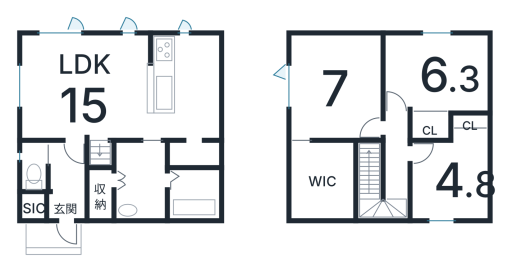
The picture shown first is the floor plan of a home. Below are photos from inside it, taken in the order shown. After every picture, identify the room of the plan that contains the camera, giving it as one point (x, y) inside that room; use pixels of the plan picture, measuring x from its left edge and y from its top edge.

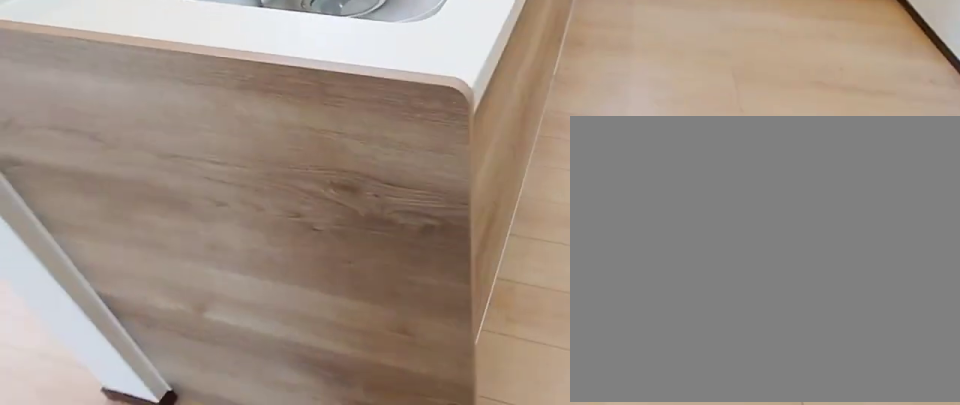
(193, 45)
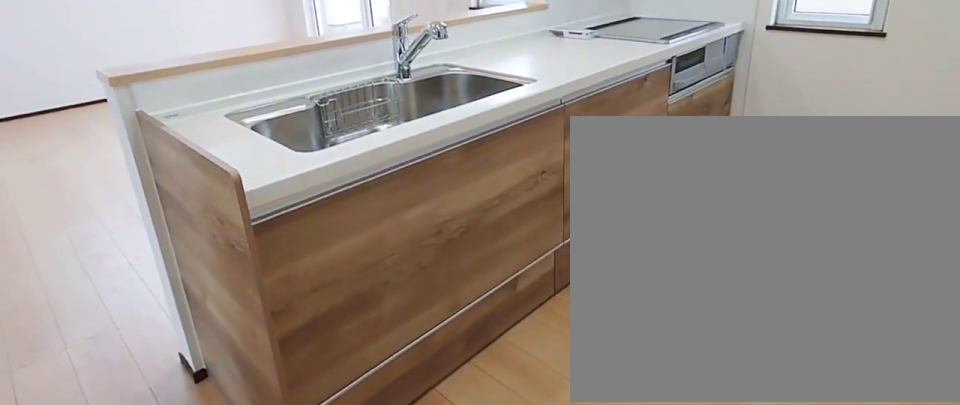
(193, 45)
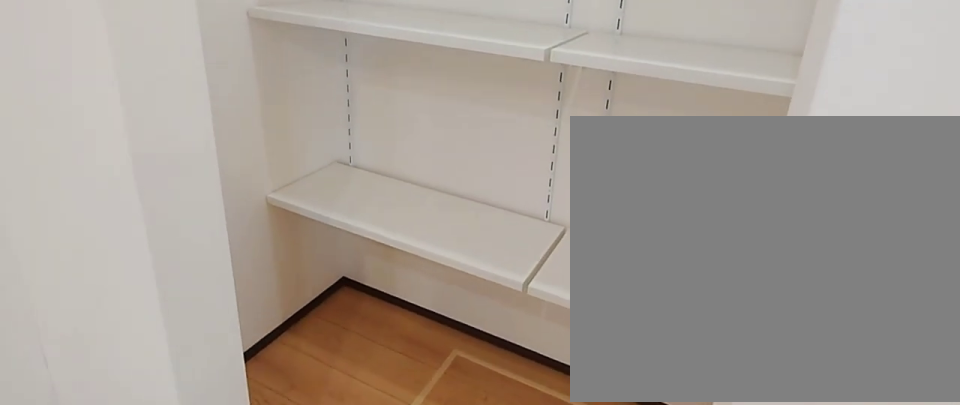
(194, 115)
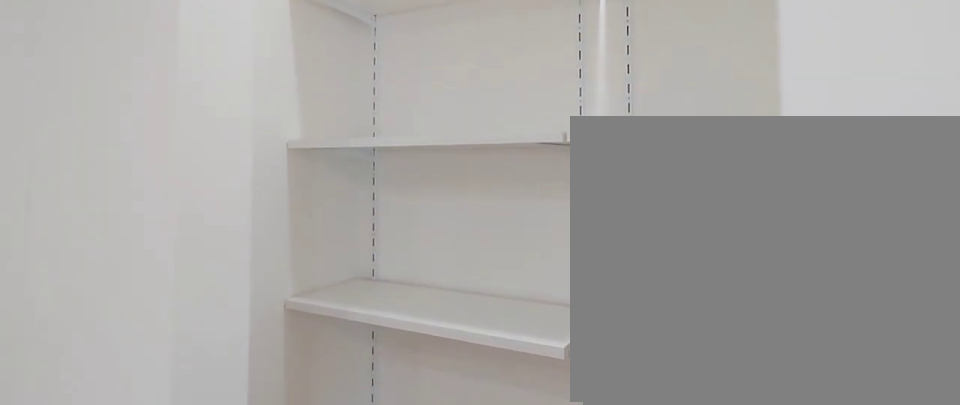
(194, 115)
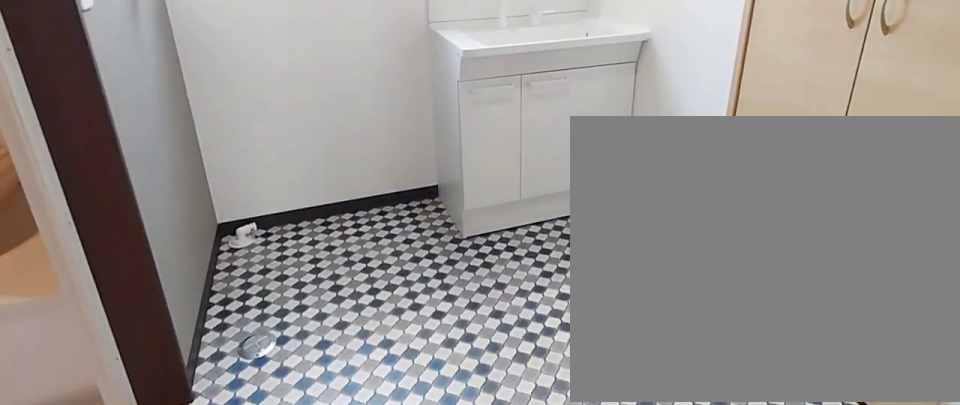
(139, 164)
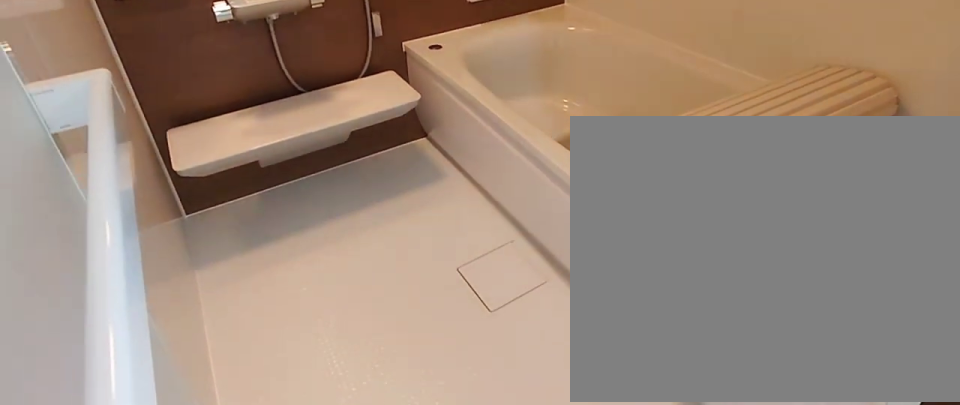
(194, 179)
